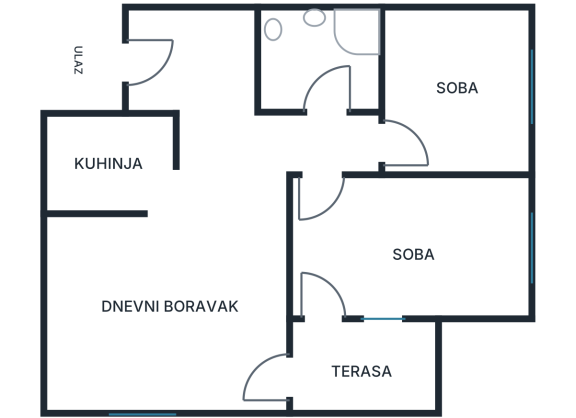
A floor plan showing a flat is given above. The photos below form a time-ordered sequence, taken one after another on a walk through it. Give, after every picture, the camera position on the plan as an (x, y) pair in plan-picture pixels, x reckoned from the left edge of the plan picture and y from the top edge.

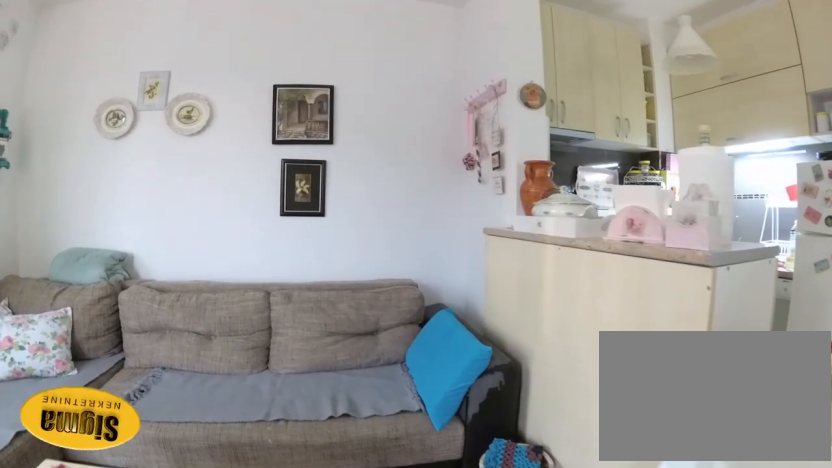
(173, 299)
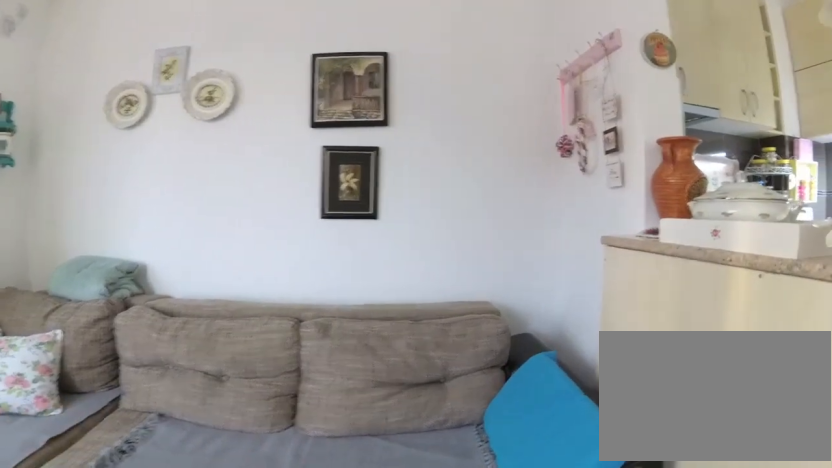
(128, 298)
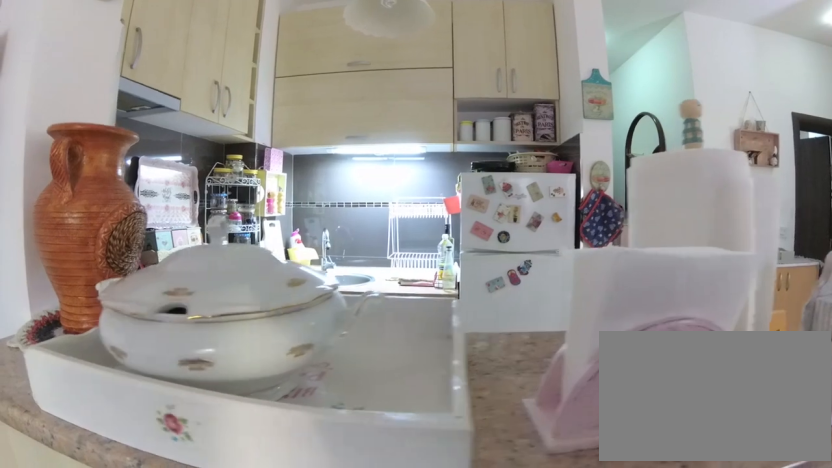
(100, 291)
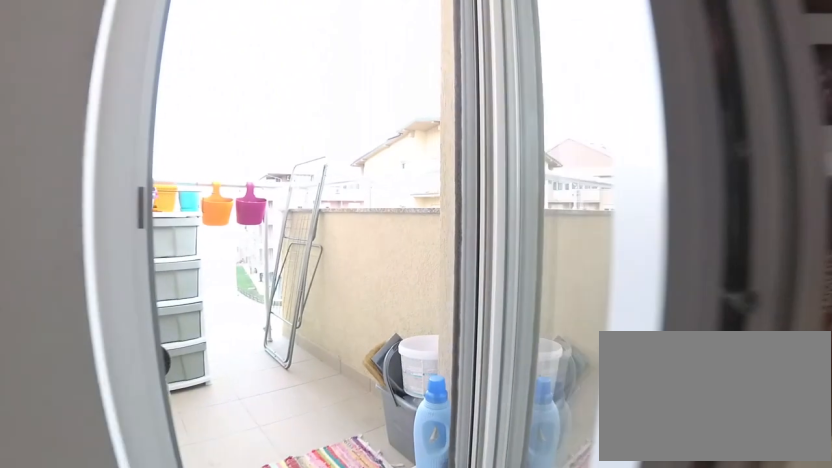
(228, 365)
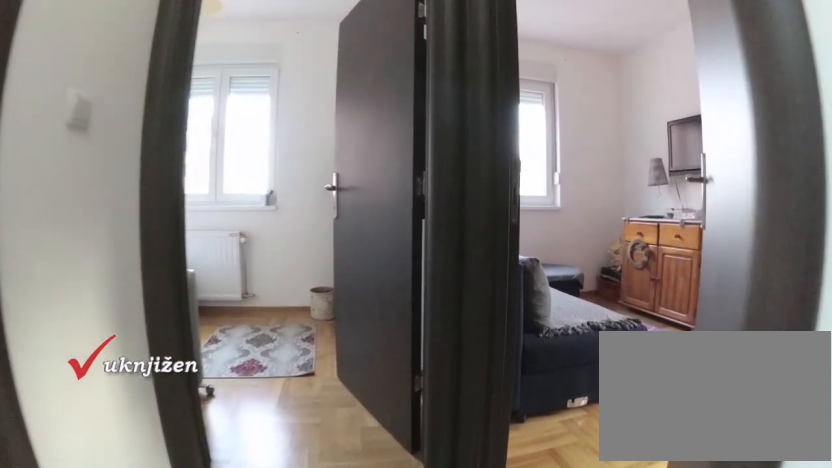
(288, 143)
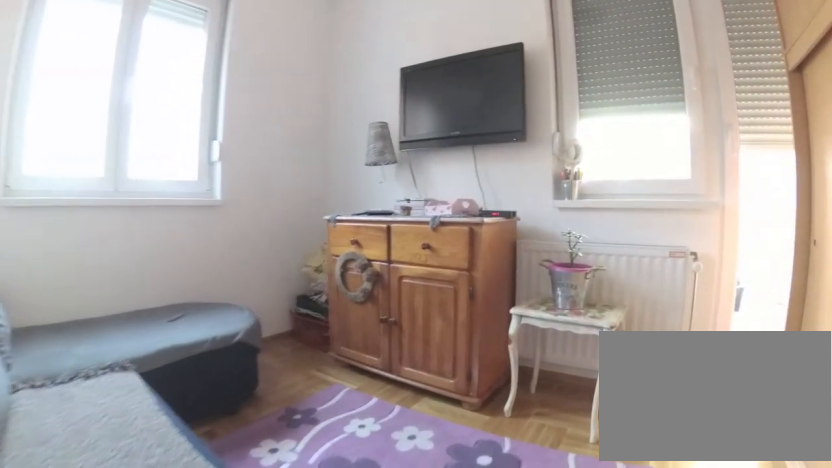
(315, 199)
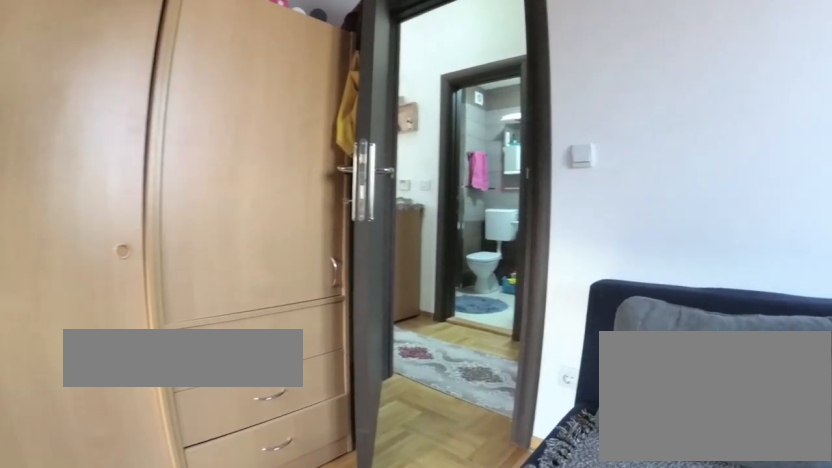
(401, 239)
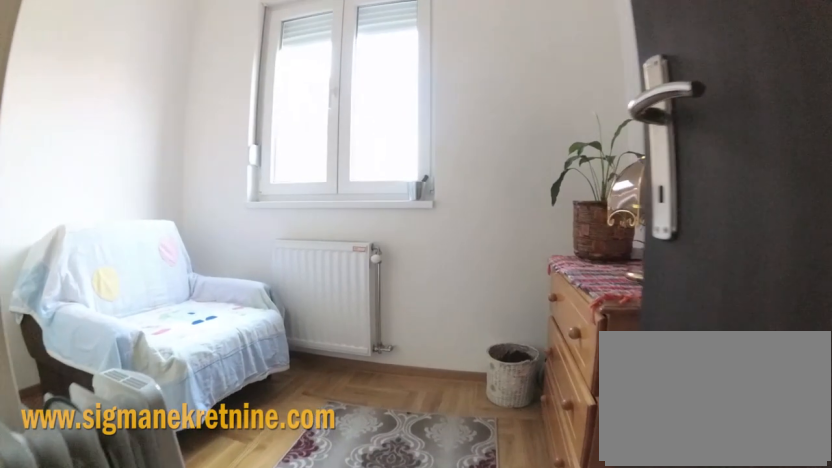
(365, 151)
